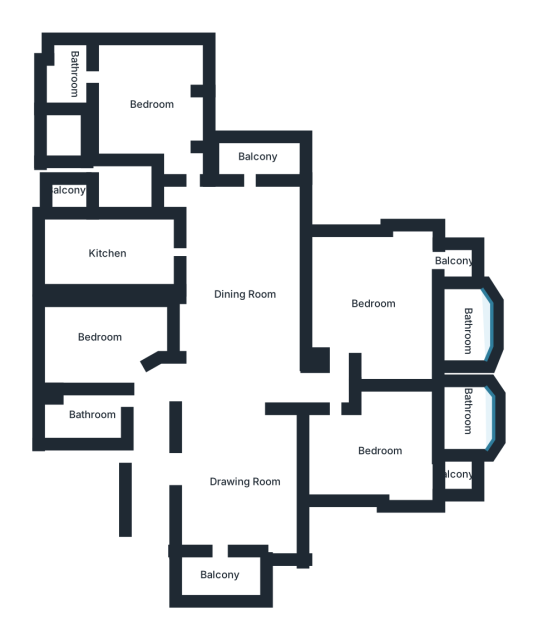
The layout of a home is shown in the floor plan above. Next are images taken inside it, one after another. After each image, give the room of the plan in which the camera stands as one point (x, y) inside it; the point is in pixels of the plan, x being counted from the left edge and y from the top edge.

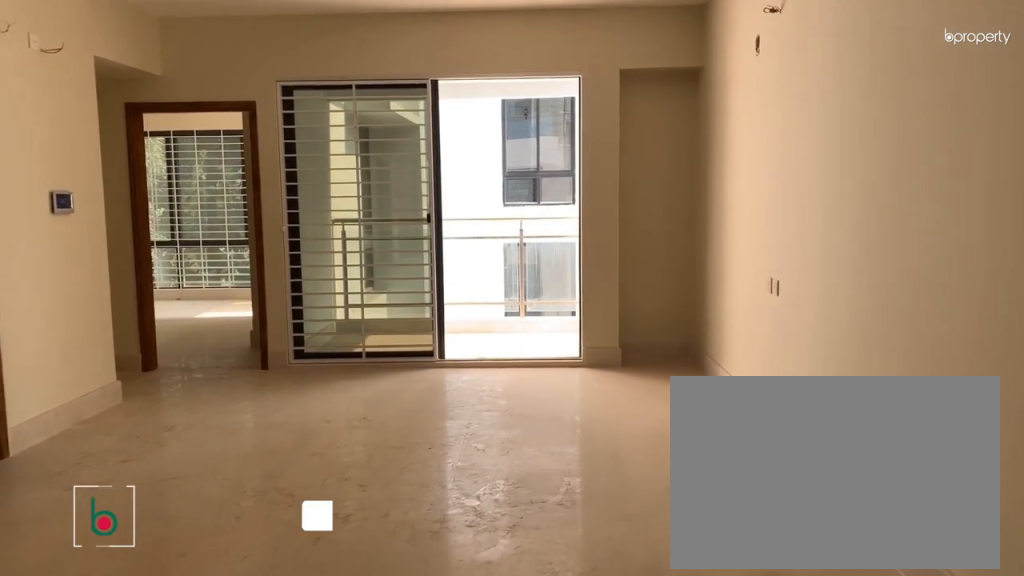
(243, 295)
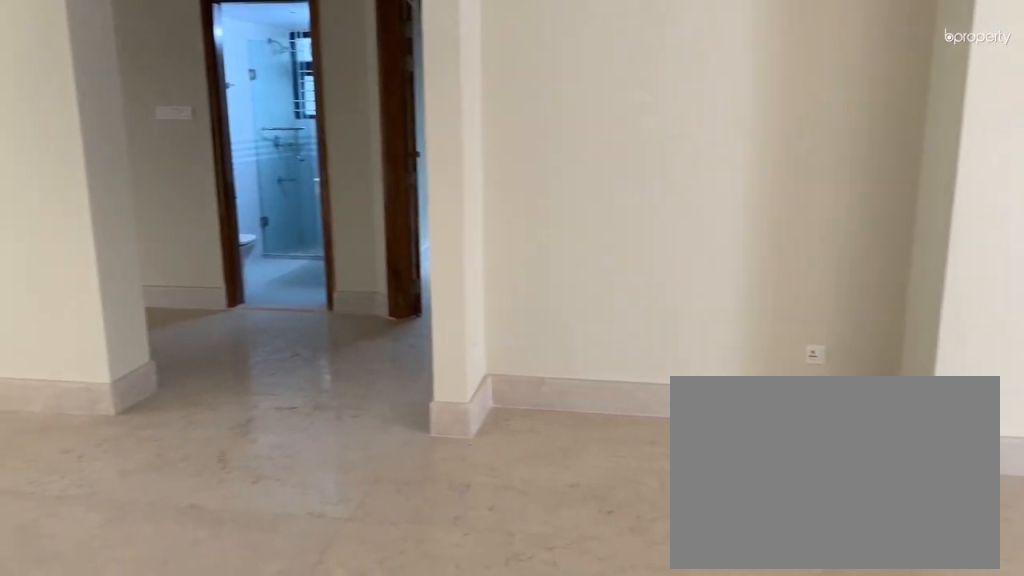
(243, 295)
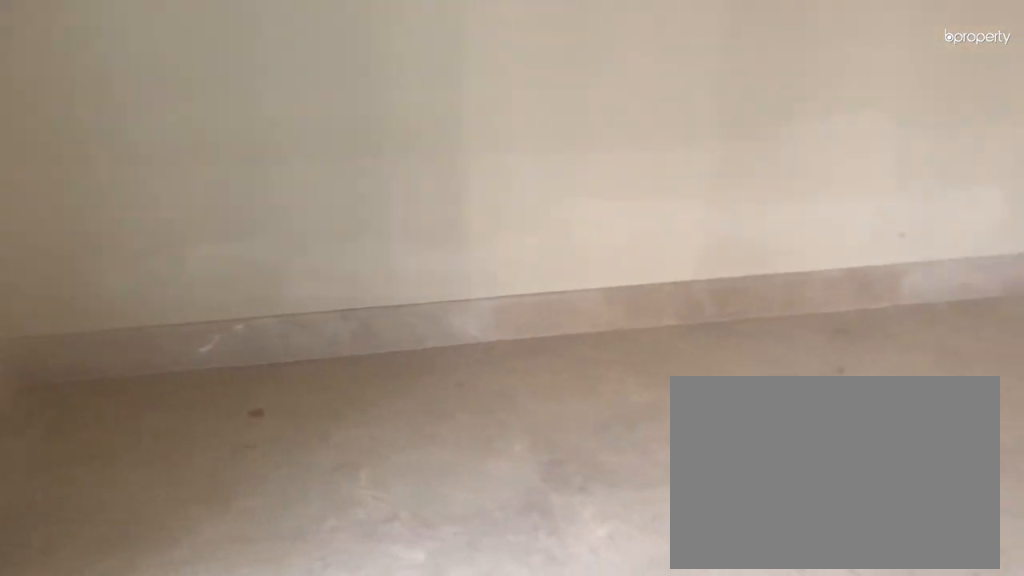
(100, 336)
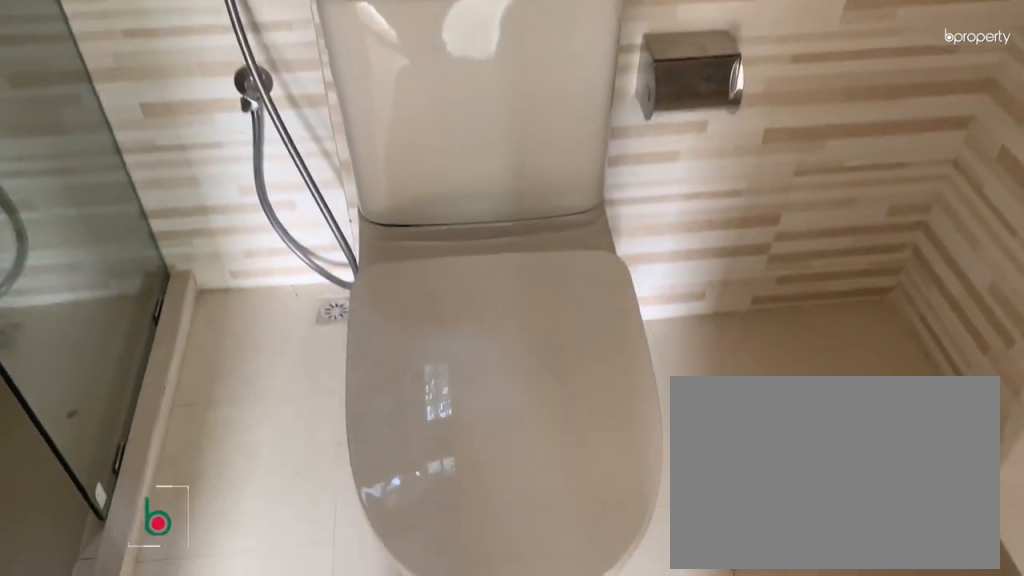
(72, 71)
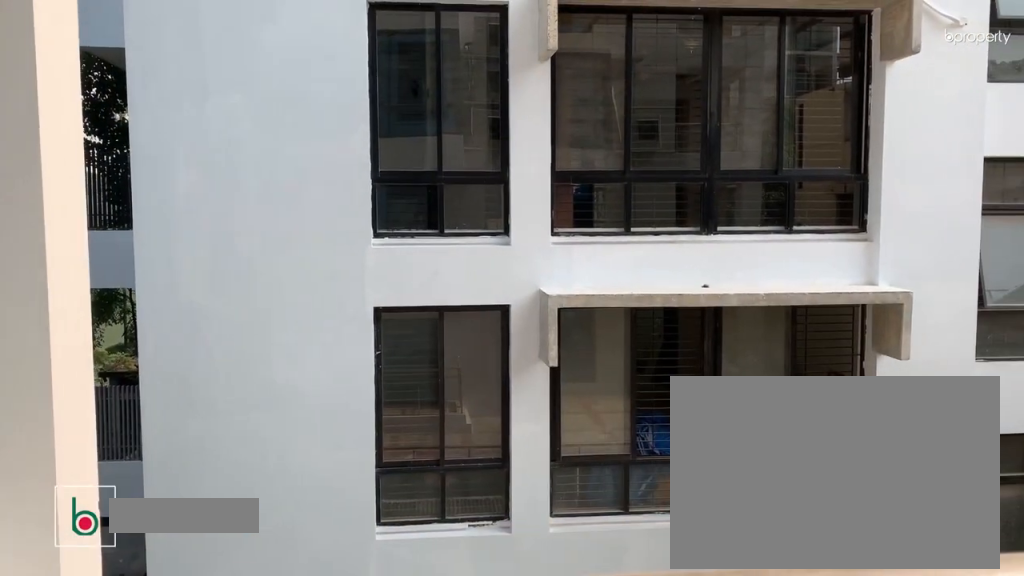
(255, 163)
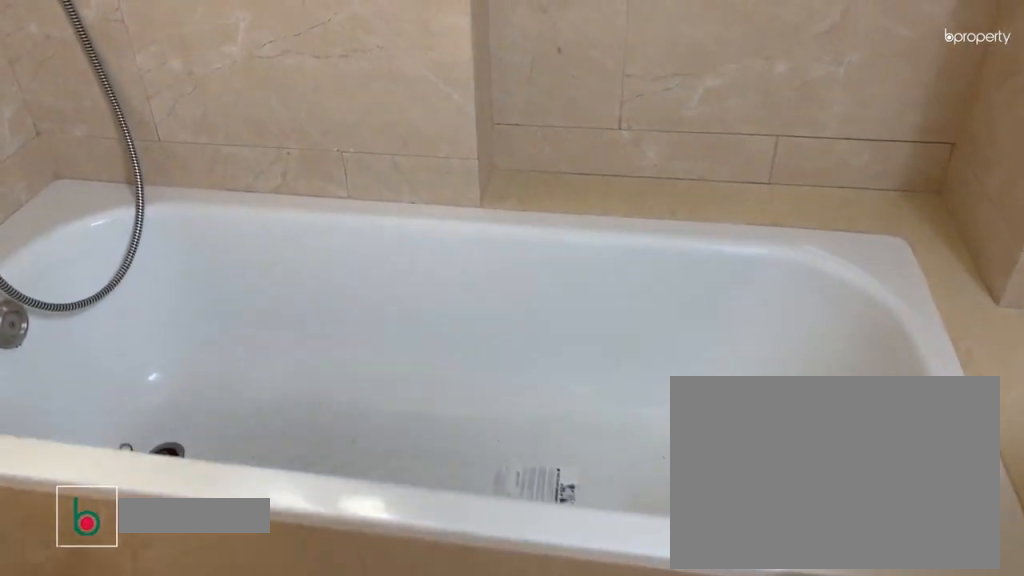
(462, 330)
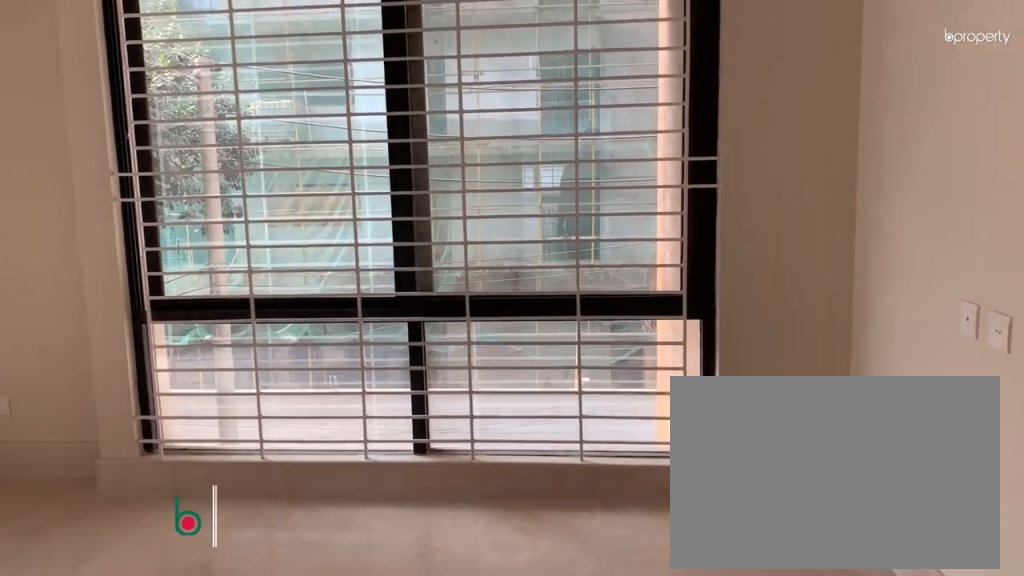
(383, 448)
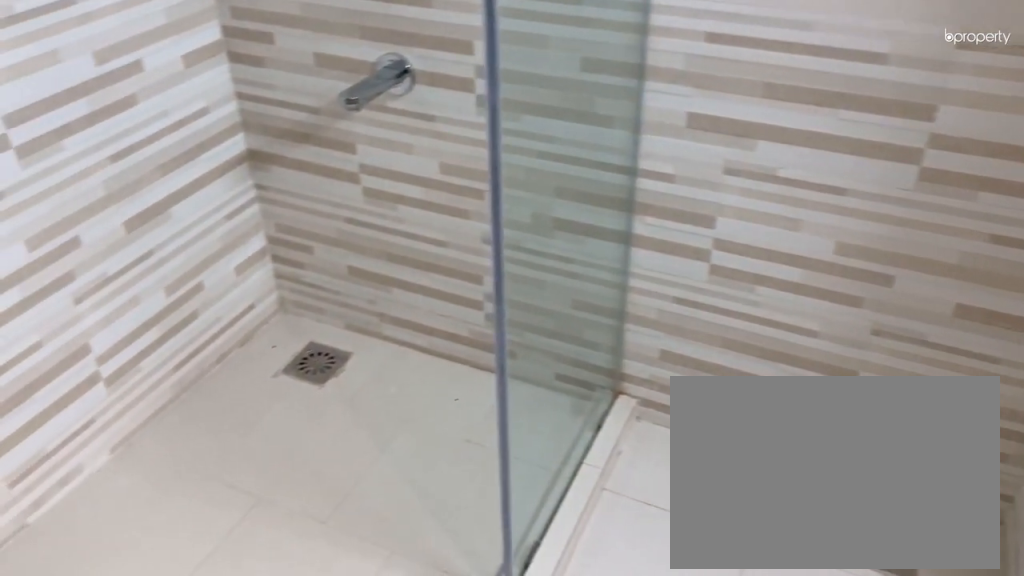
(466, 412)
